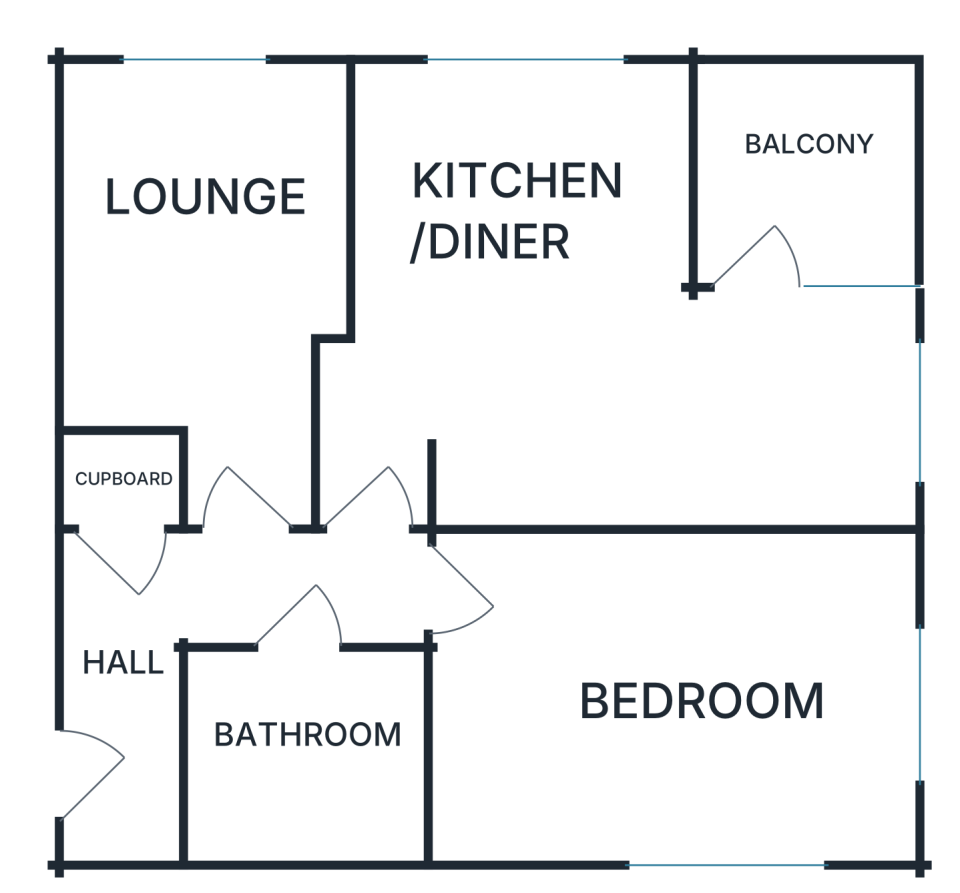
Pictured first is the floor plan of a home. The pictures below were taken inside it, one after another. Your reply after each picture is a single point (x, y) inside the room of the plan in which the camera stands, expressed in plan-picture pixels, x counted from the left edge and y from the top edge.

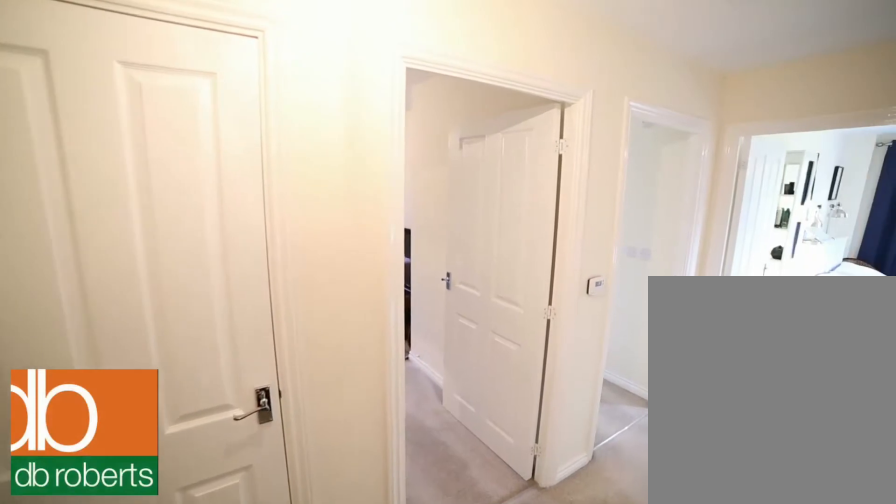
(228, 633)
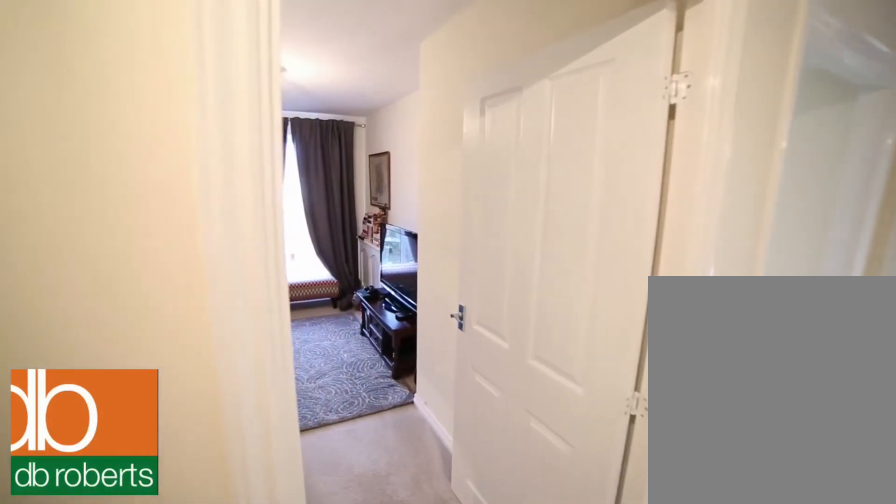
(228, 633)
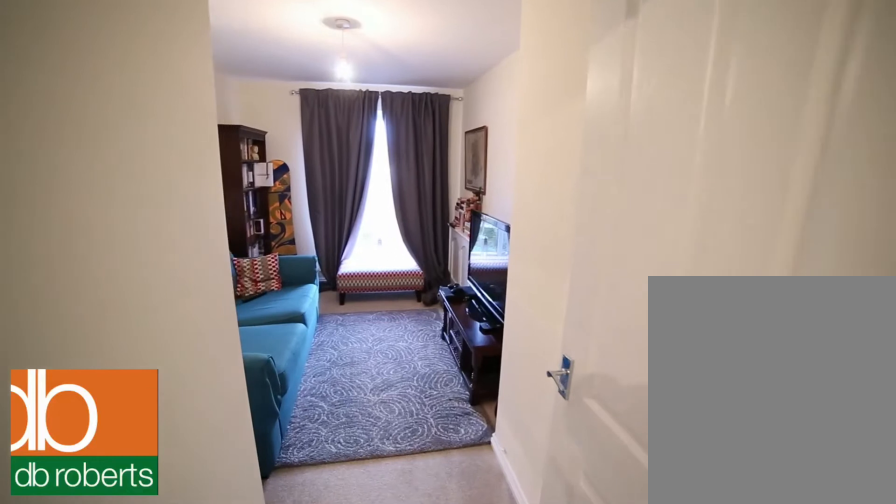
(206, 263)
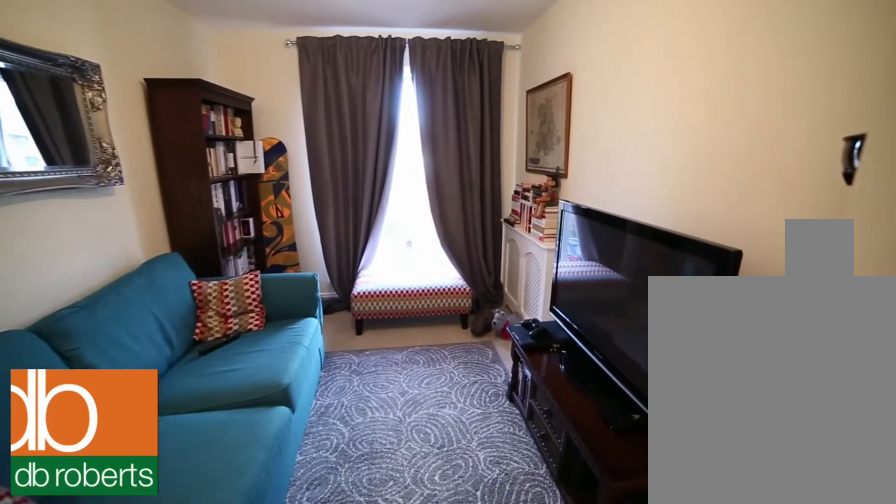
(206, 263)
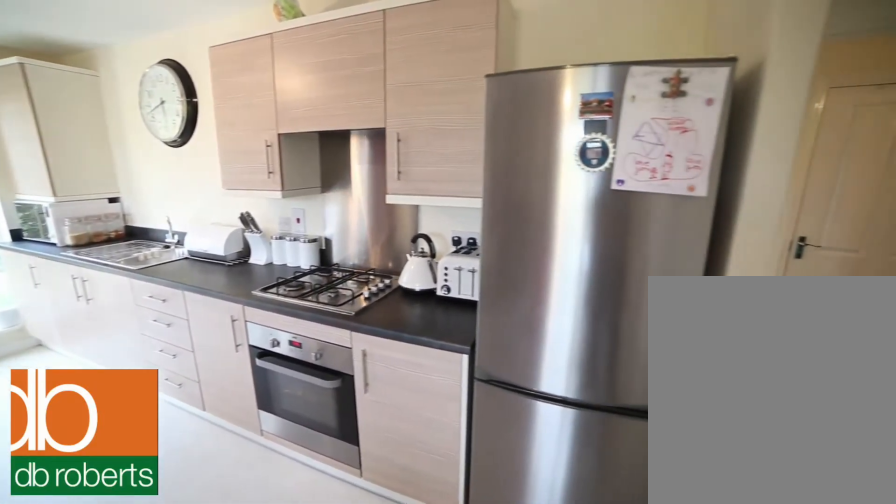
(608, 341)
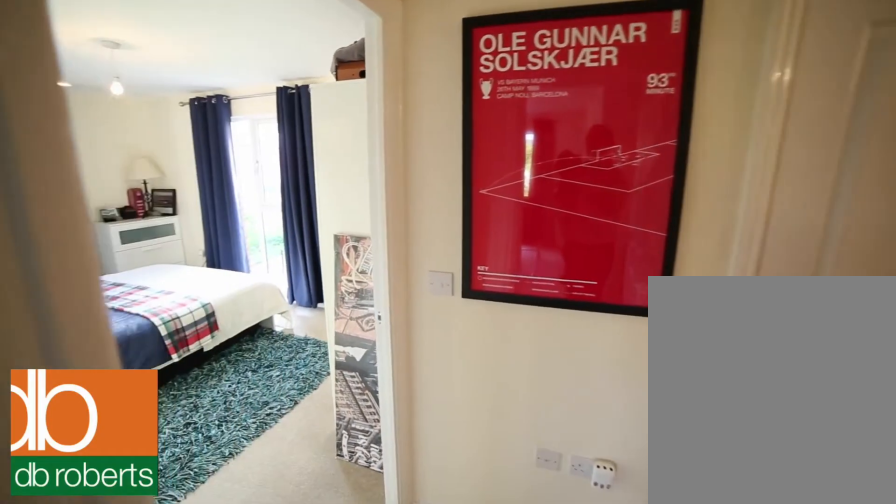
(228, 633)
